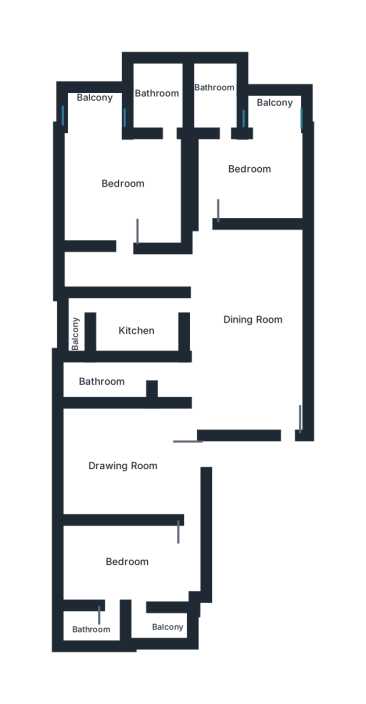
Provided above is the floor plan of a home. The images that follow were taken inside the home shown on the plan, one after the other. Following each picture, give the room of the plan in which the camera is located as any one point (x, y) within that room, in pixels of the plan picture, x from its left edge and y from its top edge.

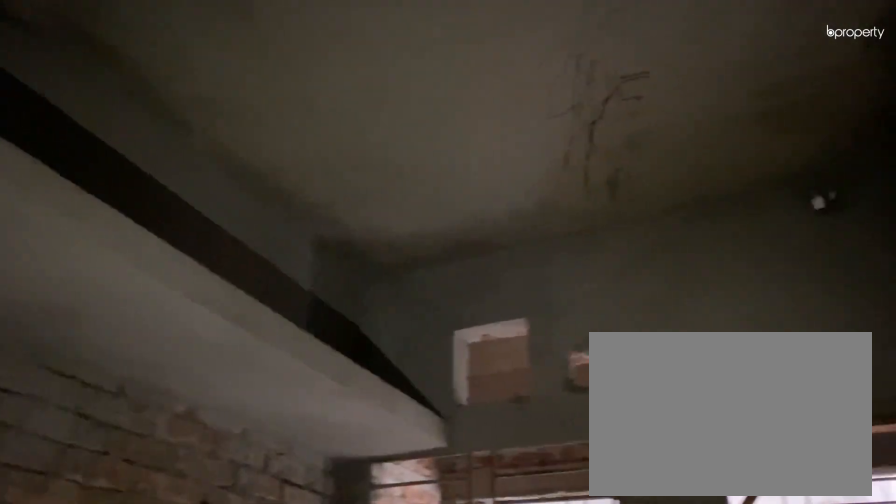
(141, 328)
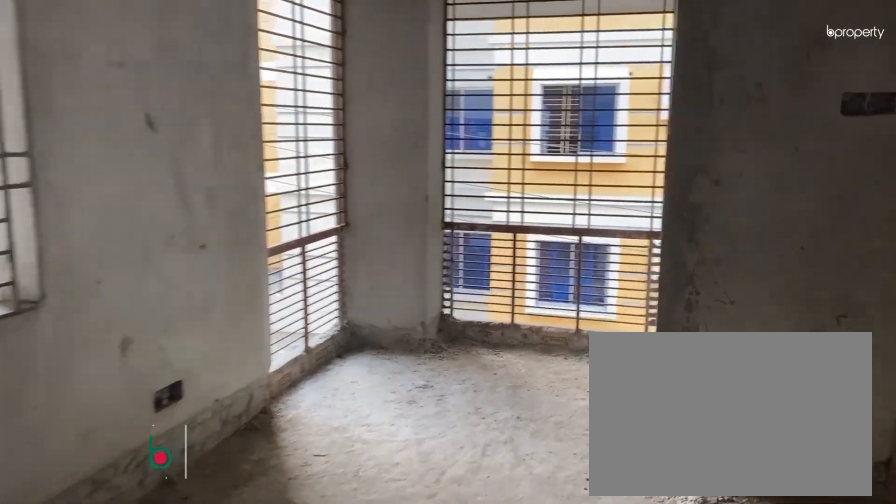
(118, 189)
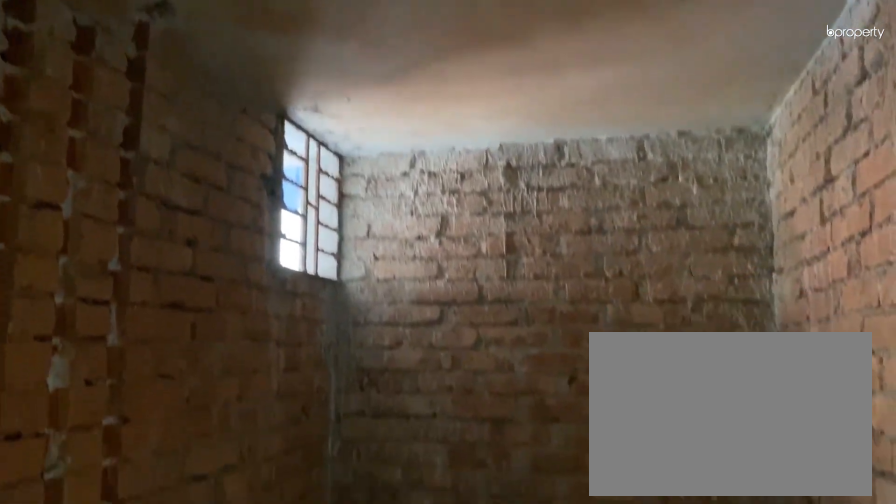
(154, 92)
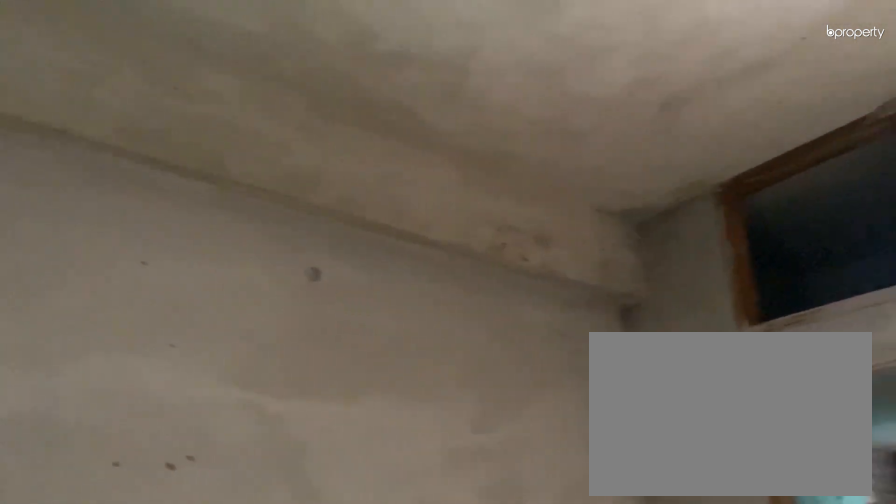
(256, 171)
